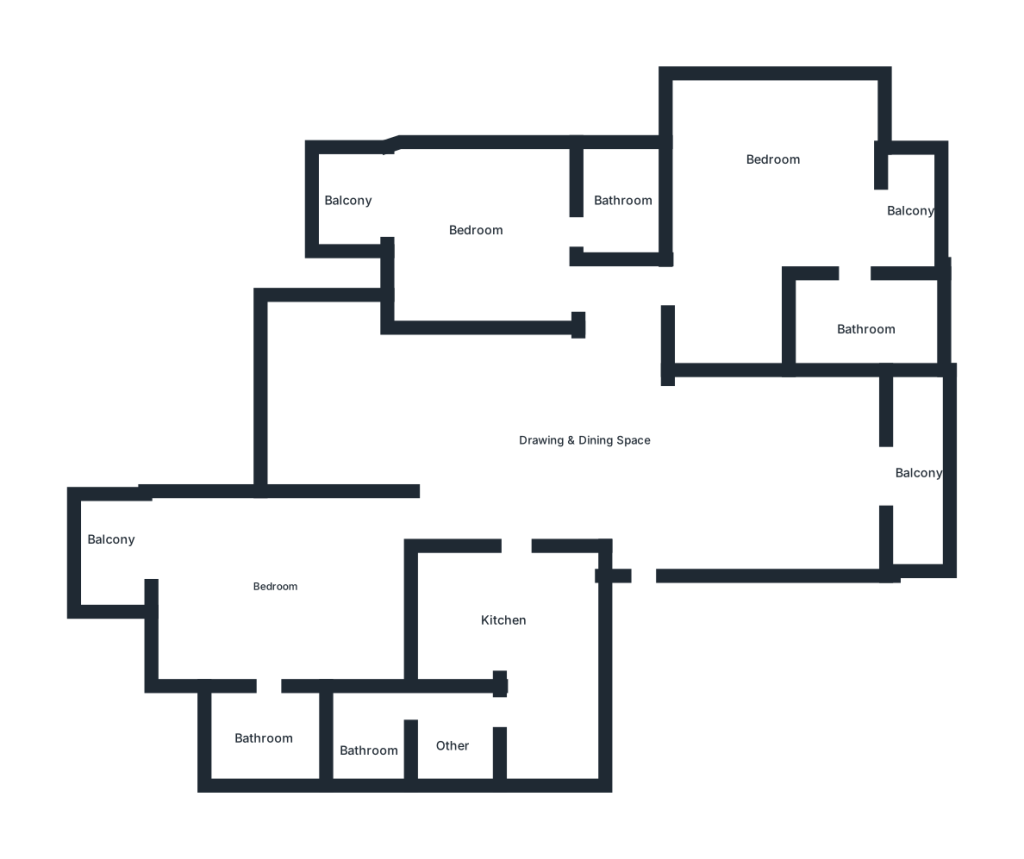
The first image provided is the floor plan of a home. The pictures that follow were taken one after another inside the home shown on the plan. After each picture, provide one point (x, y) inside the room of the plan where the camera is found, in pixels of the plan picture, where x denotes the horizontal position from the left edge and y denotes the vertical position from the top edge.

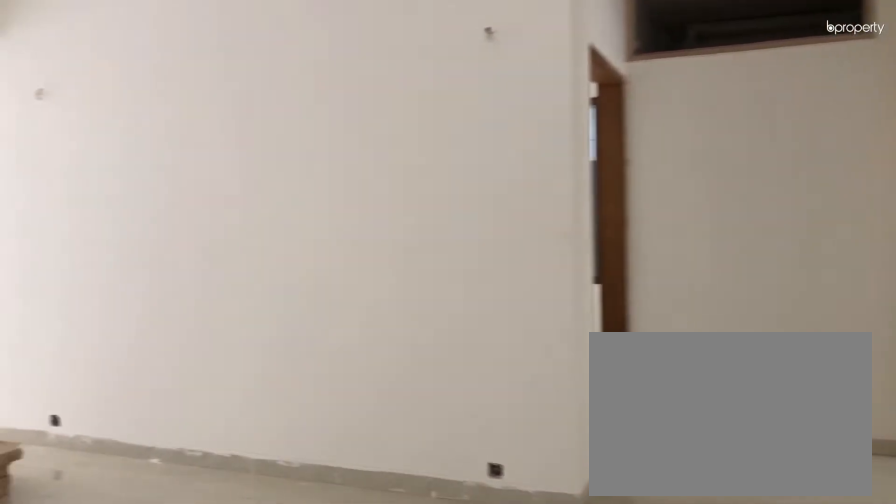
(593, 481)
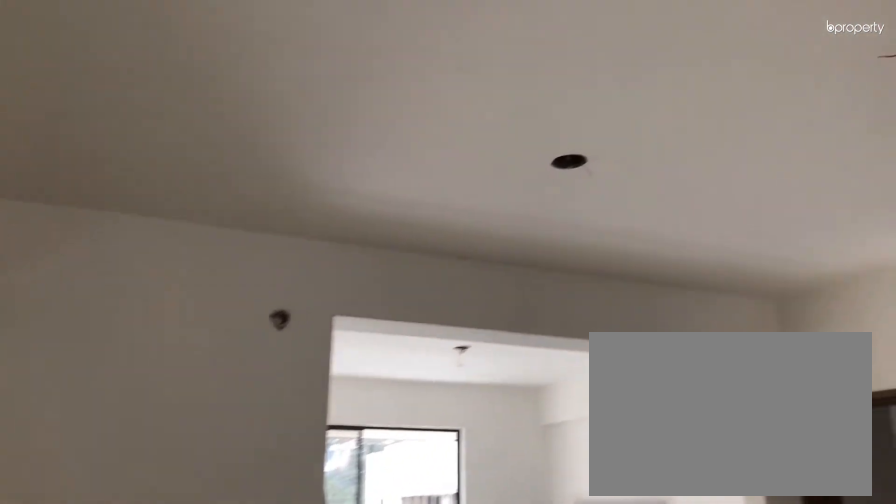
(498, 450)
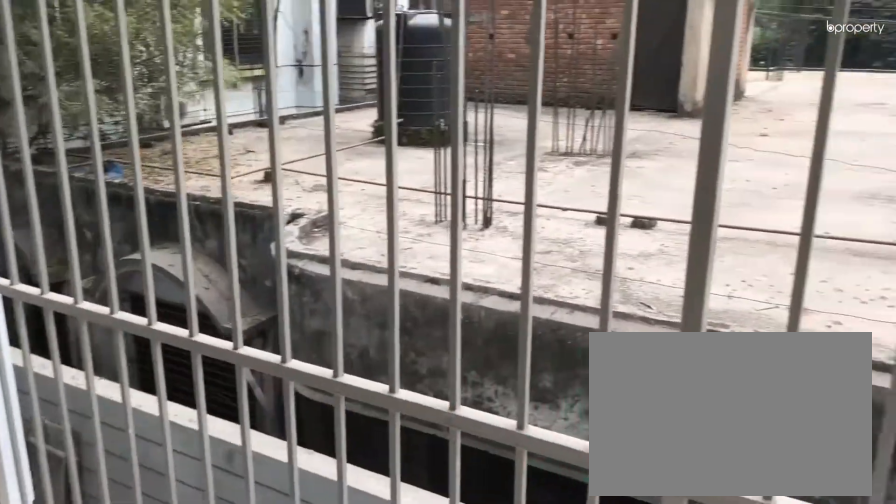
(906, 472)
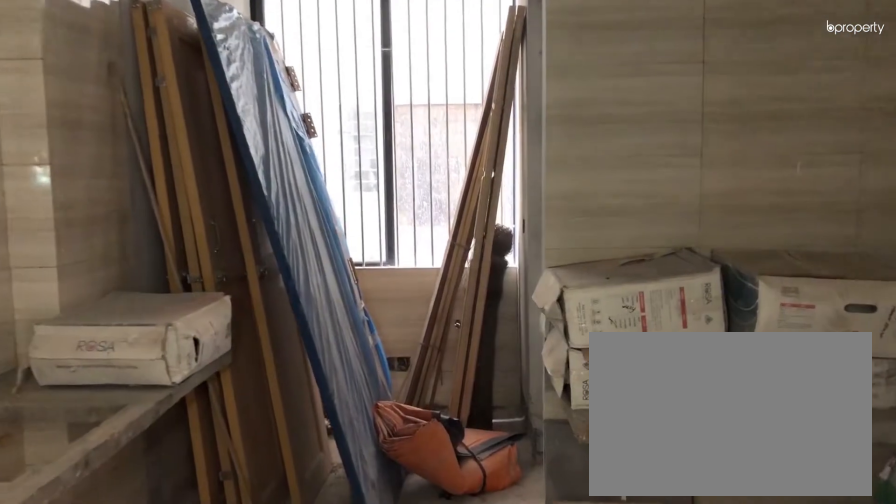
(509, 567)
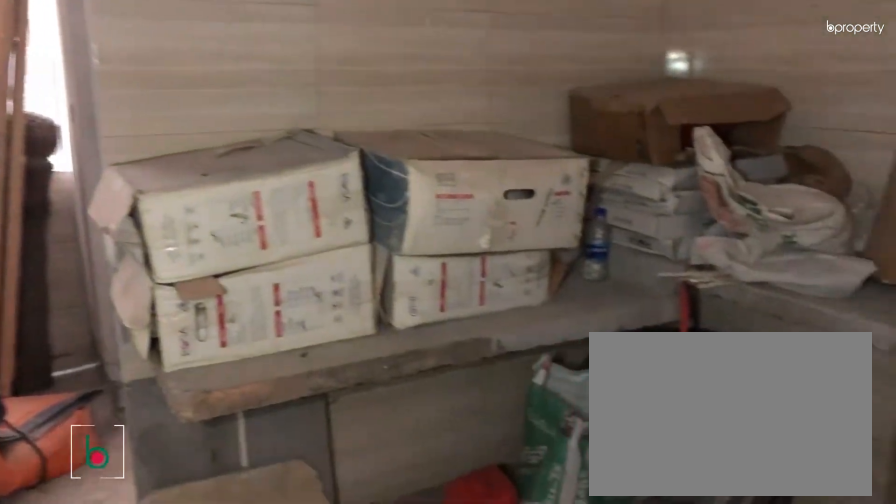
(498, 607)
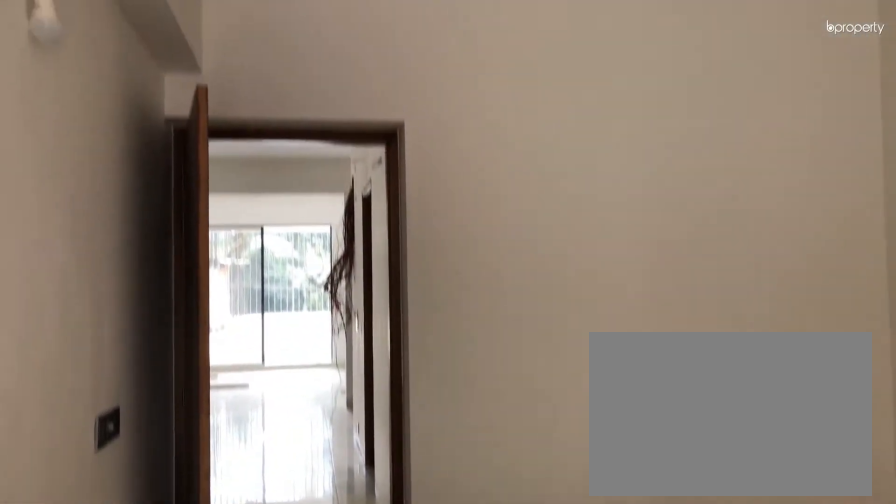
(262, 580)
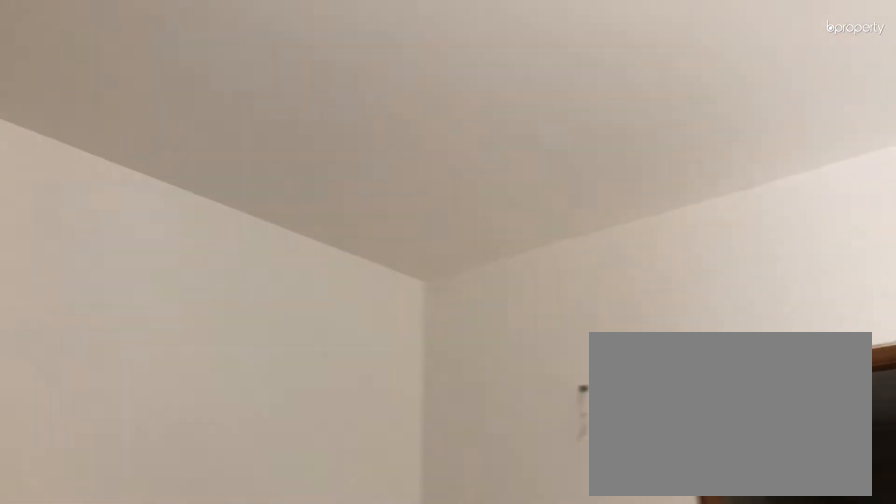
(262, 580)
